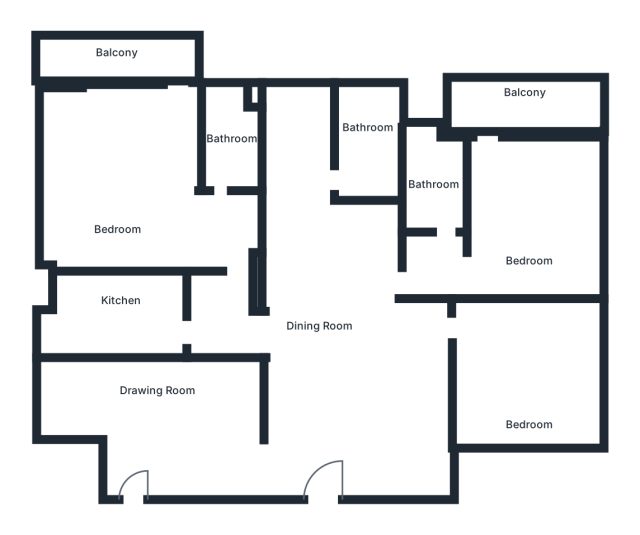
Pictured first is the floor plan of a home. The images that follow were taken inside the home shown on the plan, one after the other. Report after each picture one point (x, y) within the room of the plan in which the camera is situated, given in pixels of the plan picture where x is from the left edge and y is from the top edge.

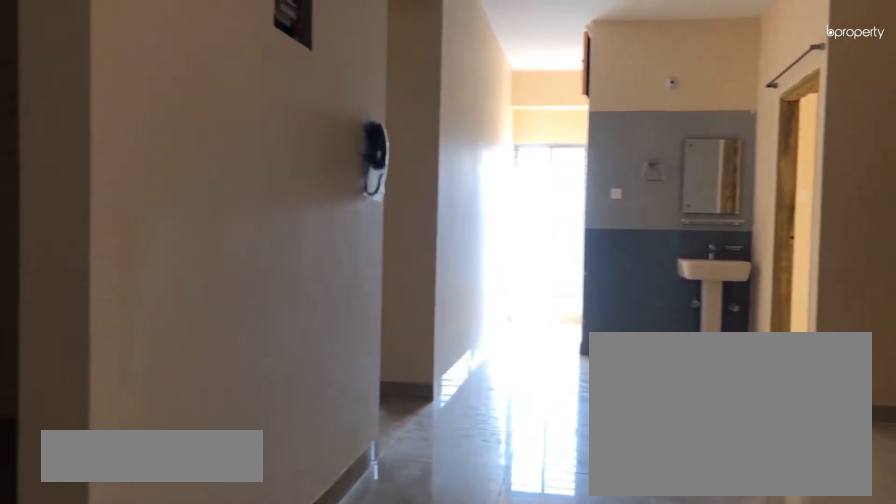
(330, 355)
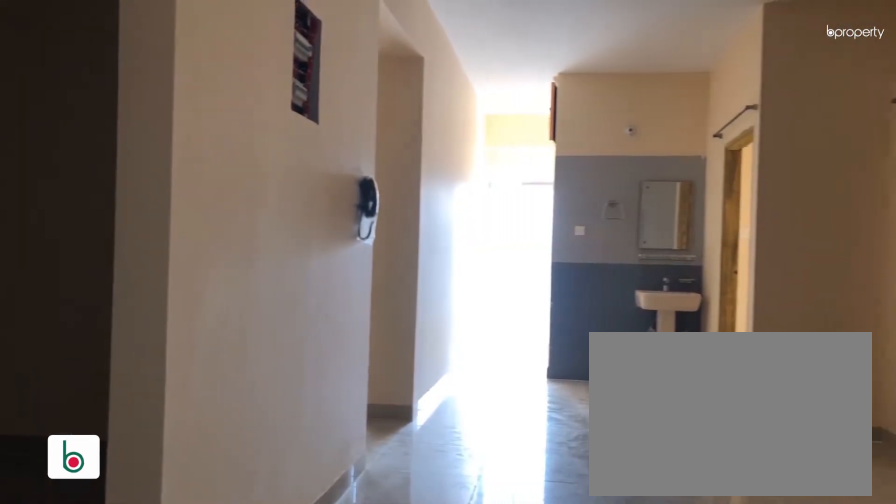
(330, 355)
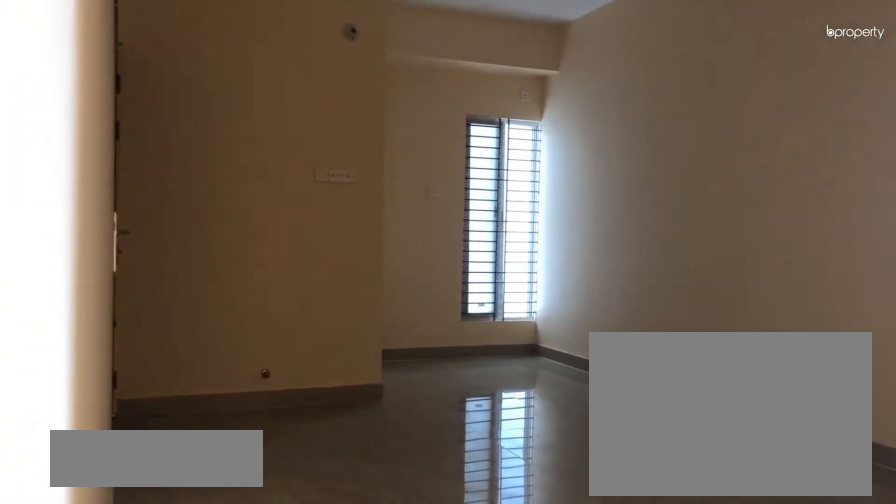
(190, 412)
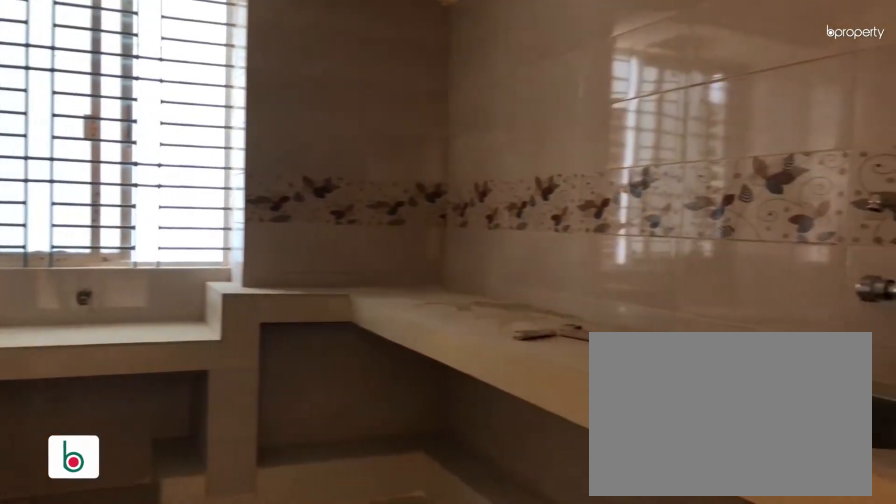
(125, 312)
